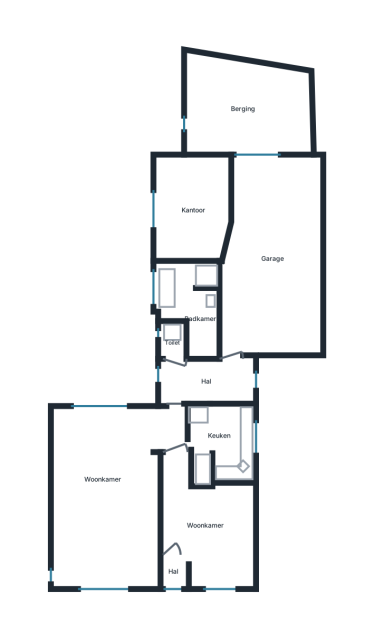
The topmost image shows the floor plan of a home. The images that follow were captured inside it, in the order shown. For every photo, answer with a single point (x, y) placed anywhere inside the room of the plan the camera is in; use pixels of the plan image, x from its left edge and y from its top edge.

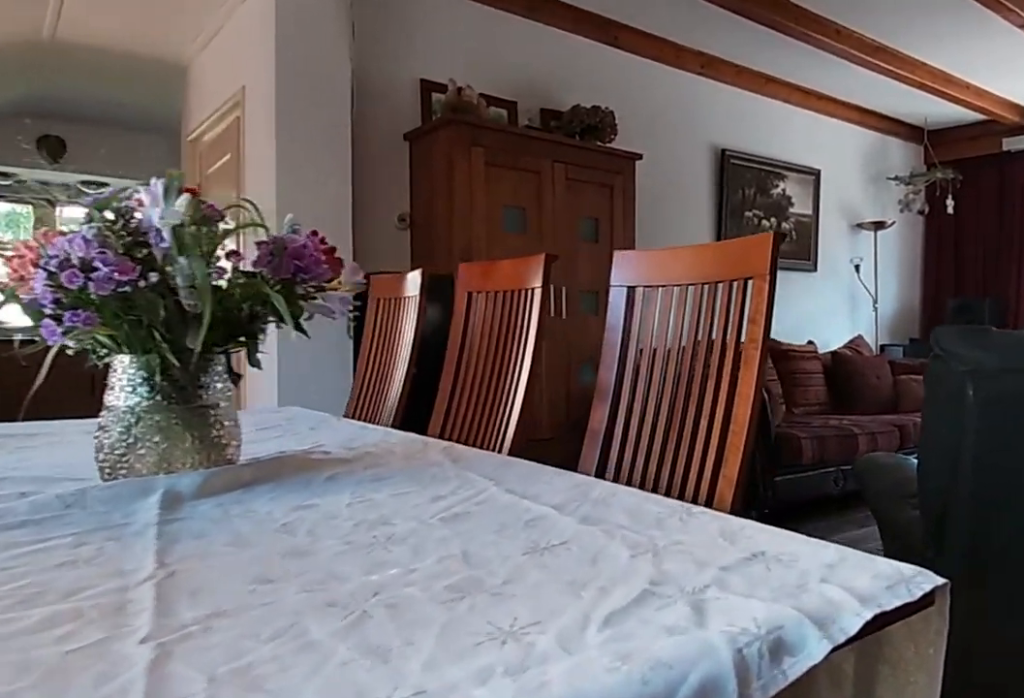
(61, 498)
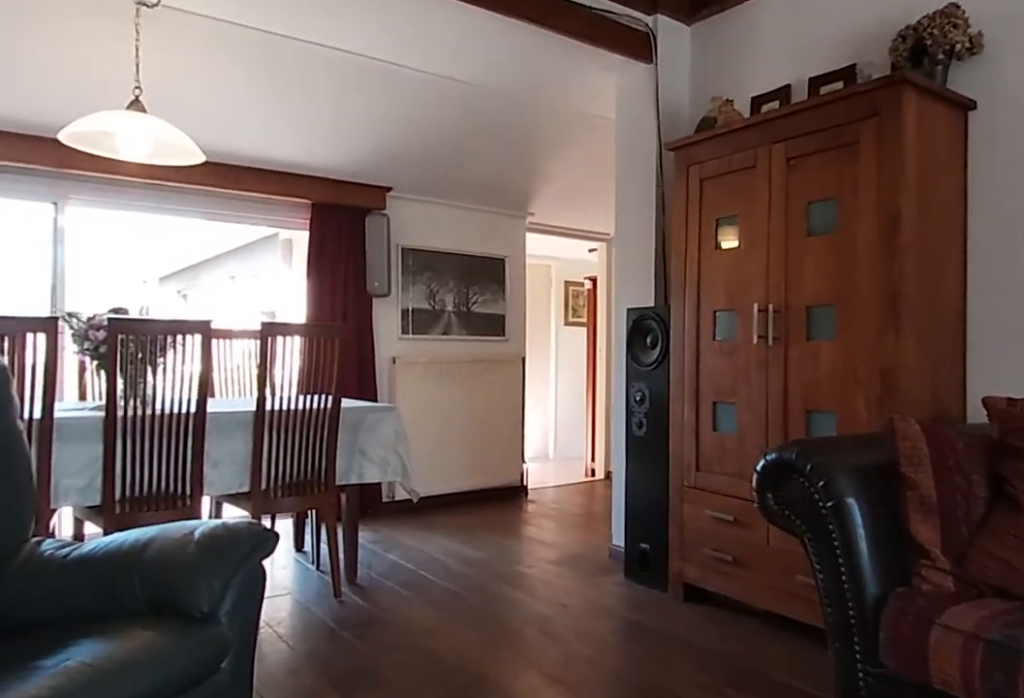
(104, 585)
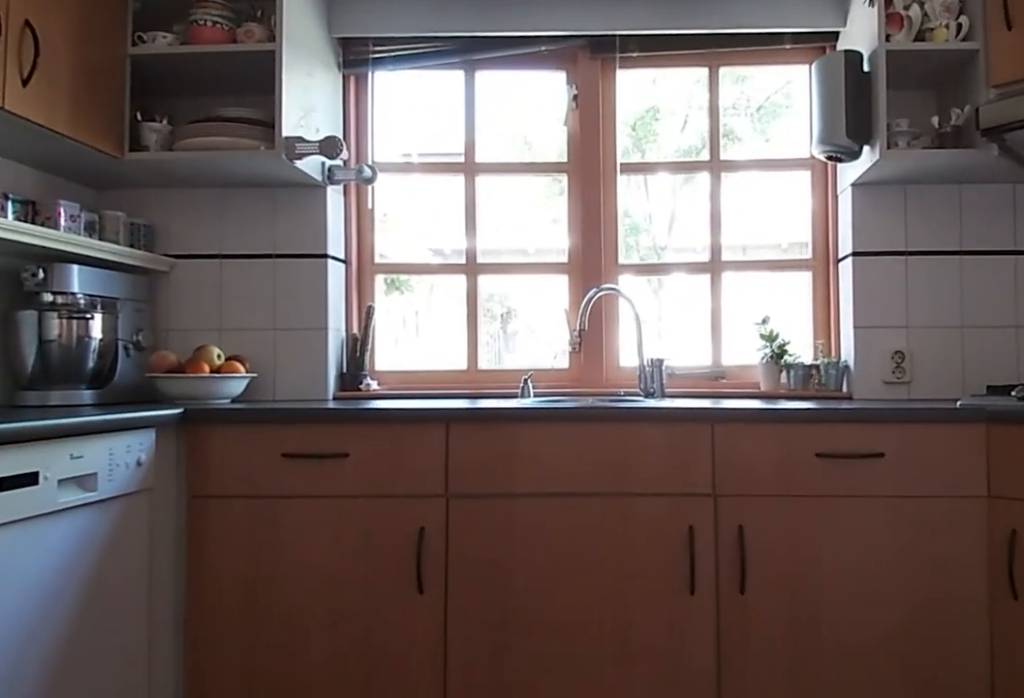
(223, 437)
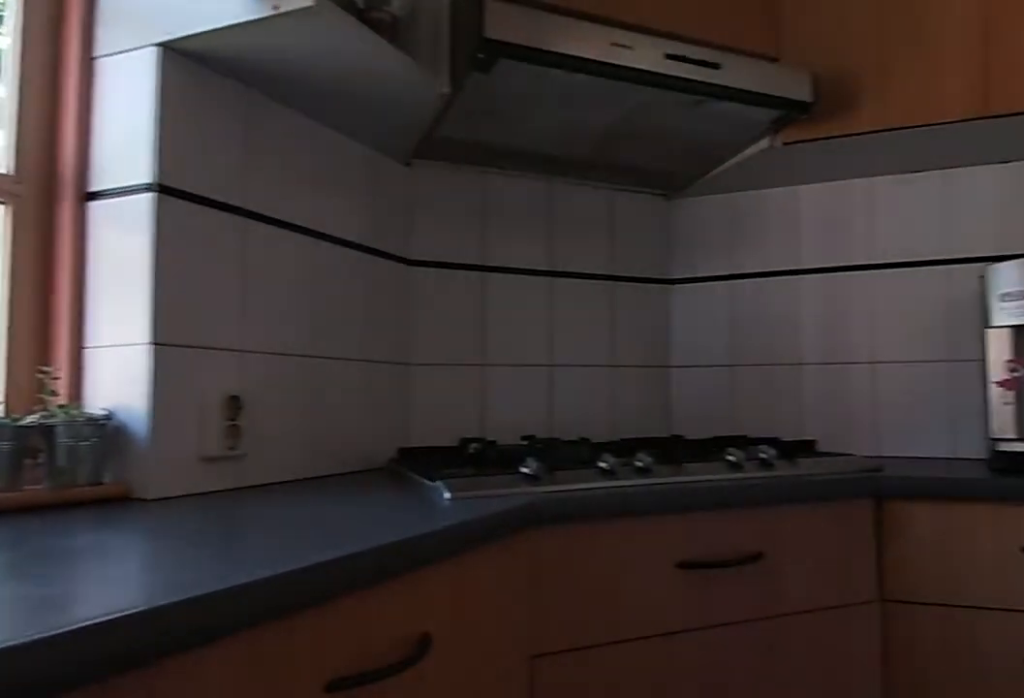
(223, 437)
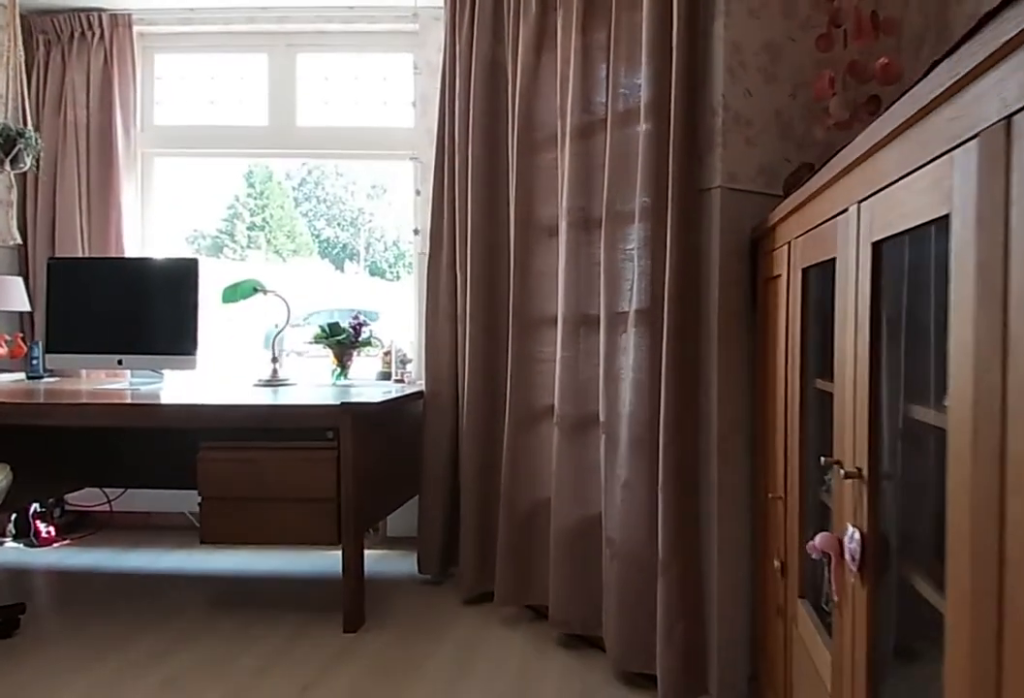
(207, 526)
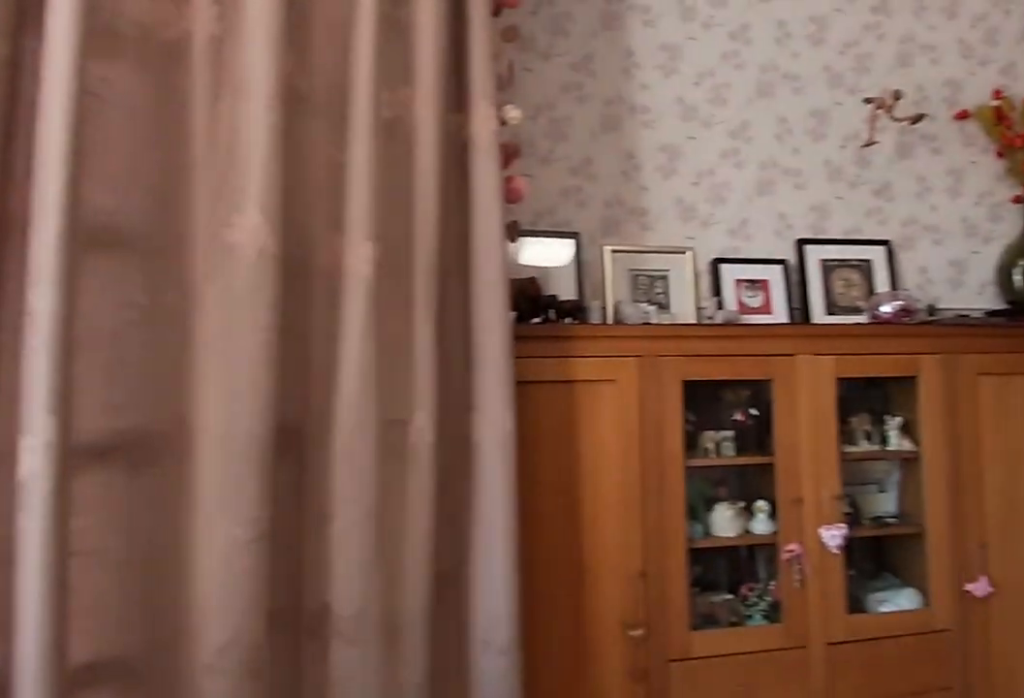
(207, 526)
